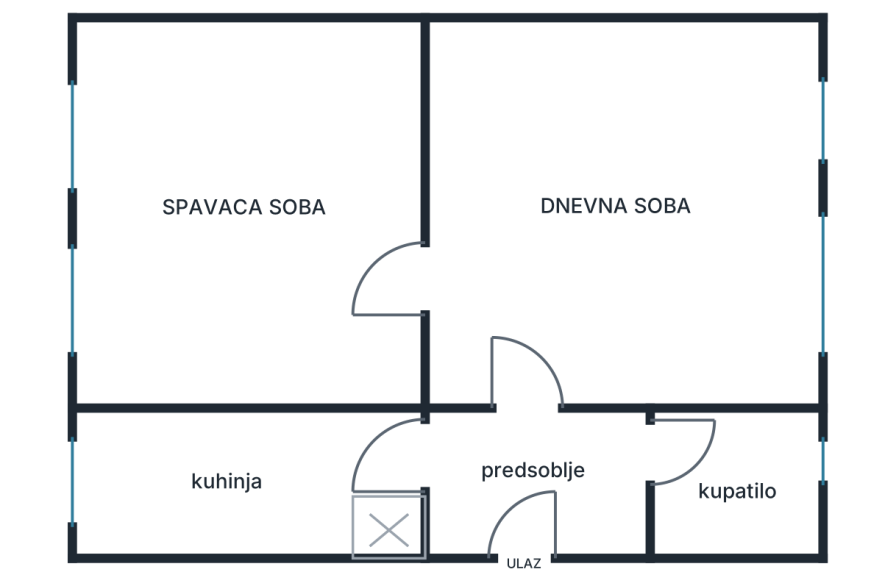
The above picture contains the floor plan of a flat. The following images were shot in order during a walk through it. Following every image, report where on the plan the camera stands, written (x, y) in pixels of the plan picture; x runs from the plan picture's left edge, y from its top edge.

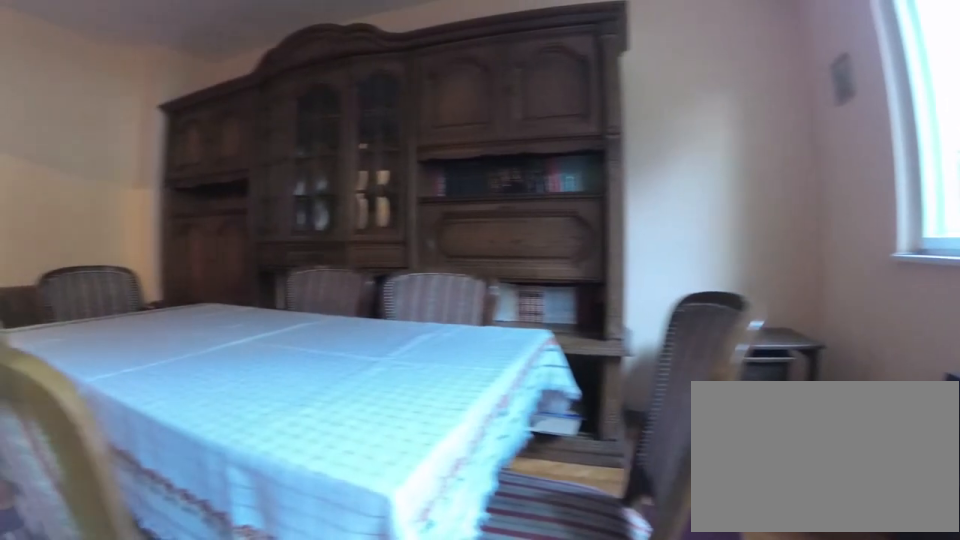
(758, 288)
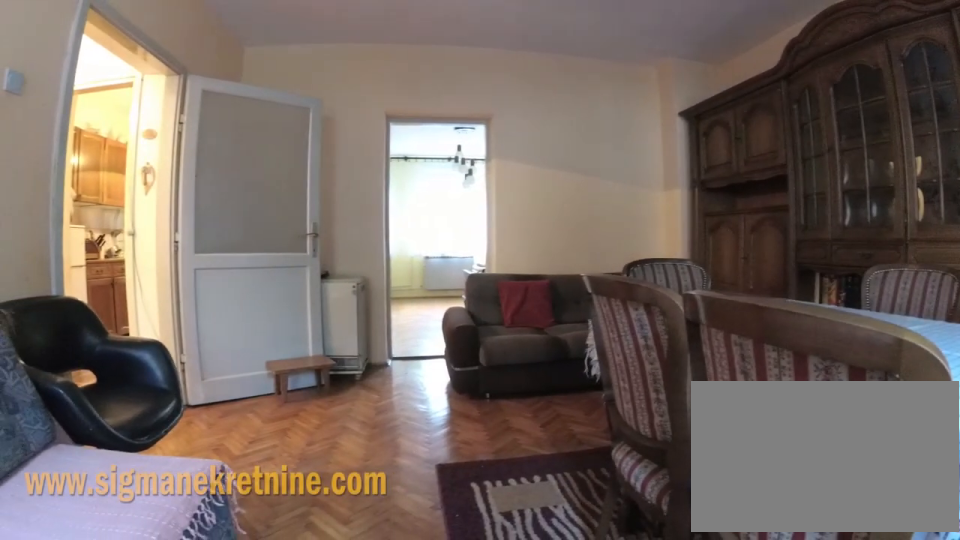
(774, 296)
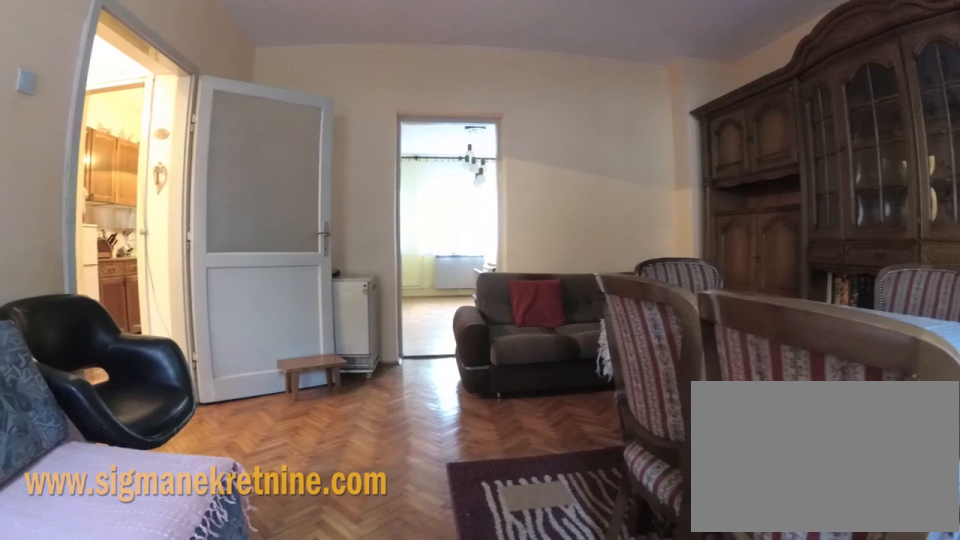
(774, 296)
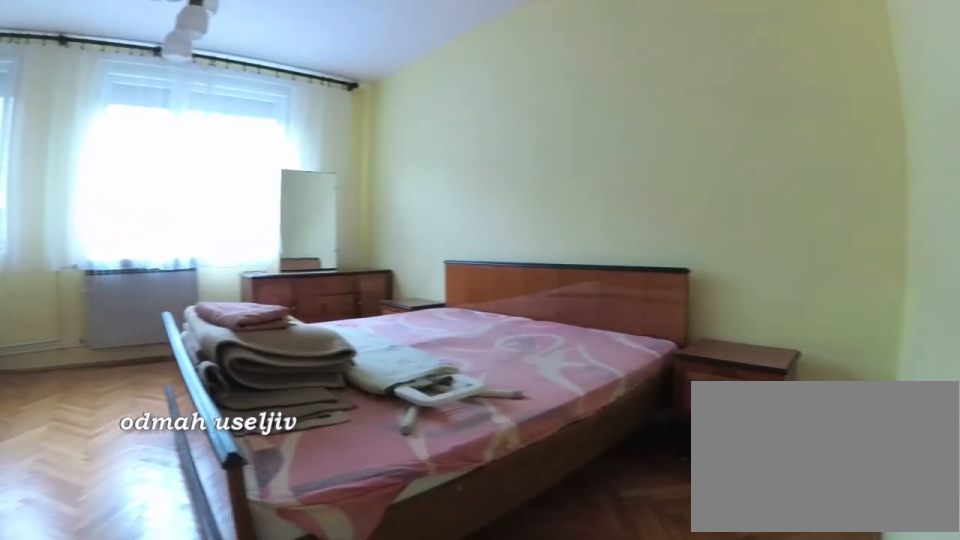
(408, 308)
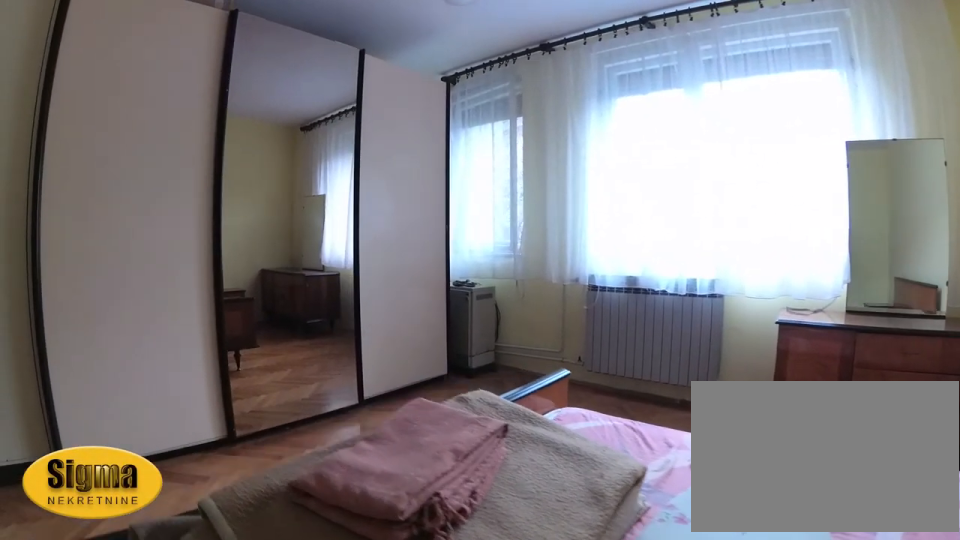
(368, 122)
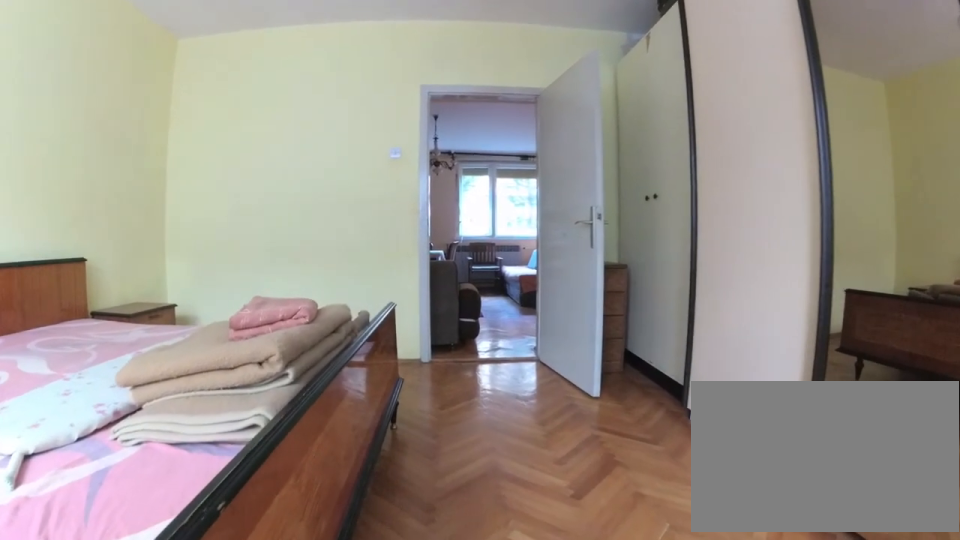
(191, 296)
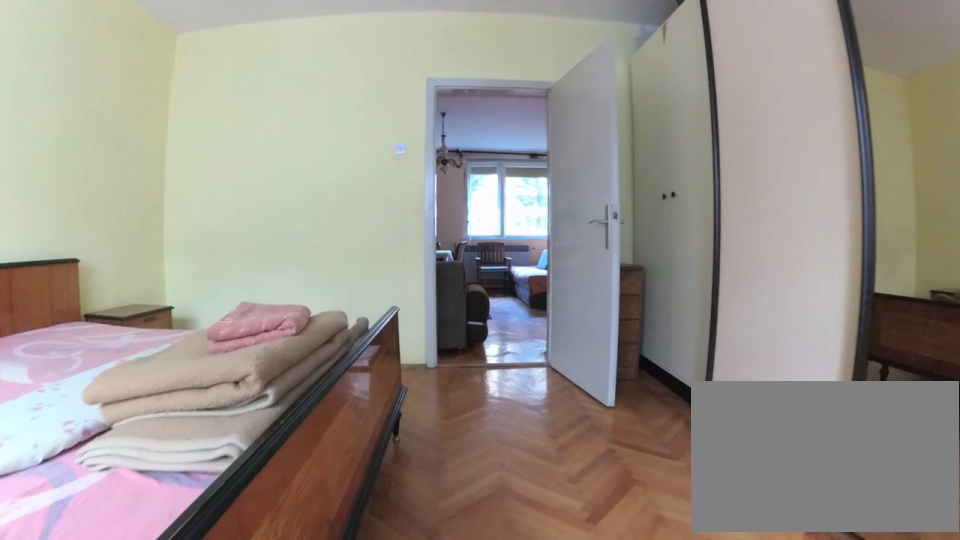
(205, 297)
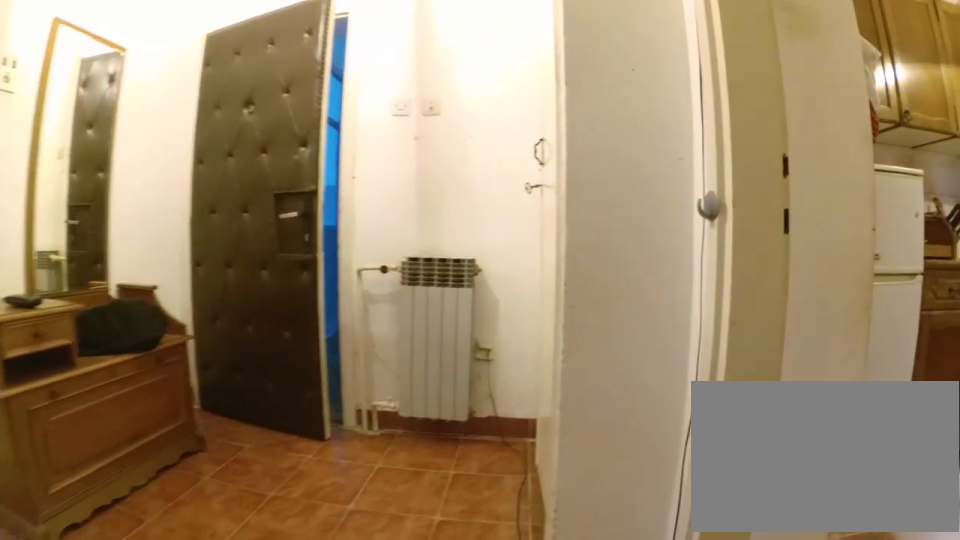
(541, 404)
